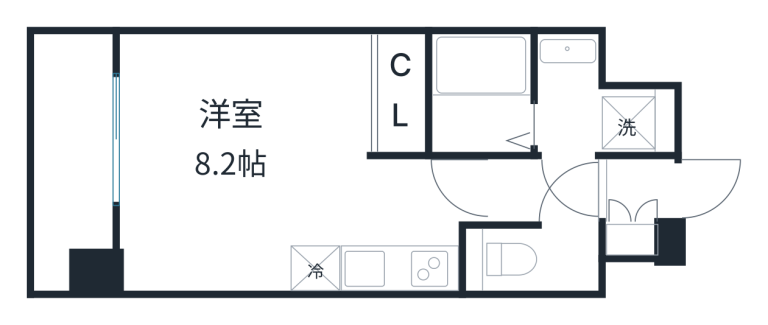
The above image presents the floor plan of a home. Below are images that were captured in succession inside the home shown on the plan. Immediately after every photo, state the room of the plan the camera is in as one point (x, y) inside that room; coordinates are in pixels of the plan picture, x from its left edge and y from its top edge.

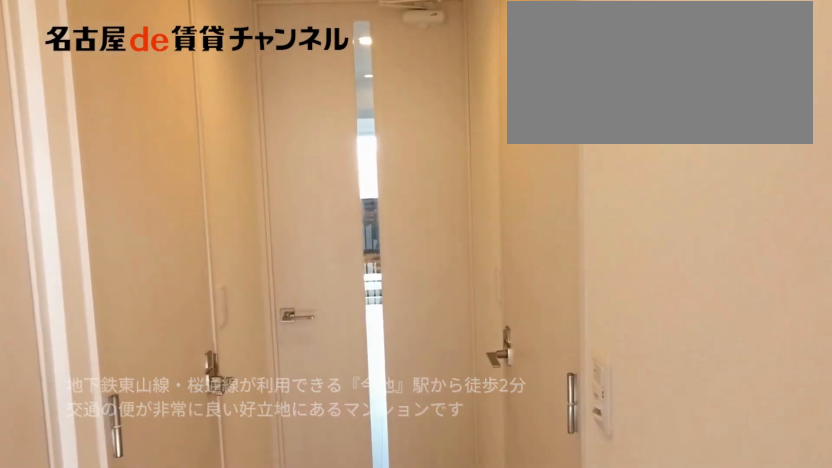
(585, 191)
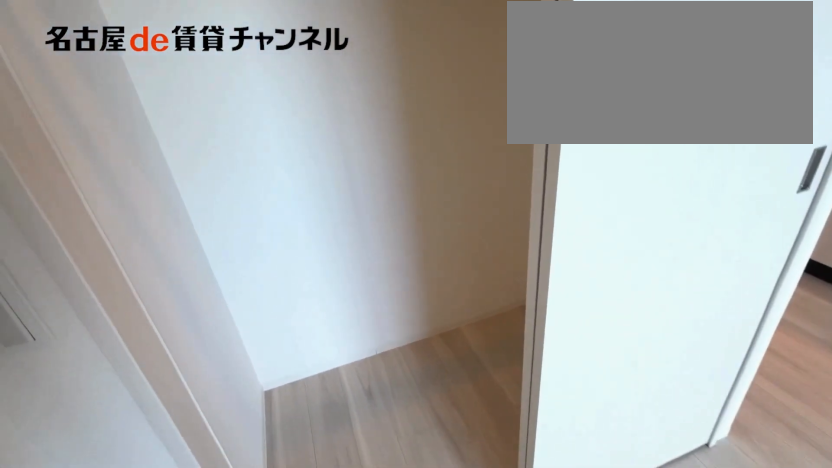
(402, 93)
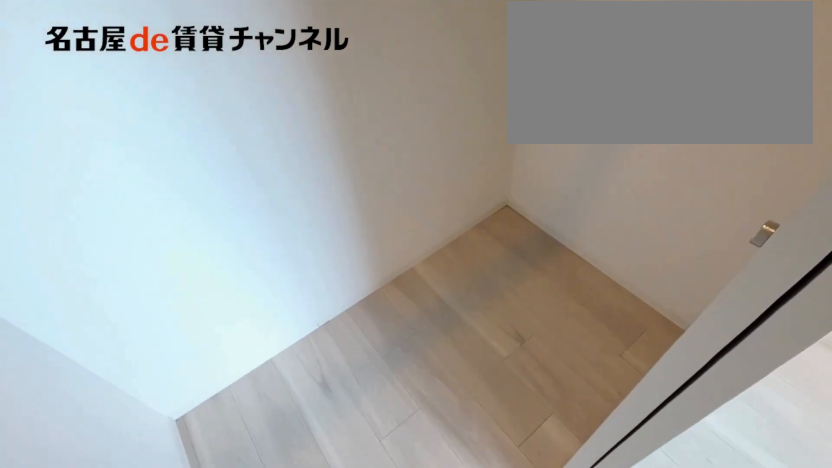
(402, 93)
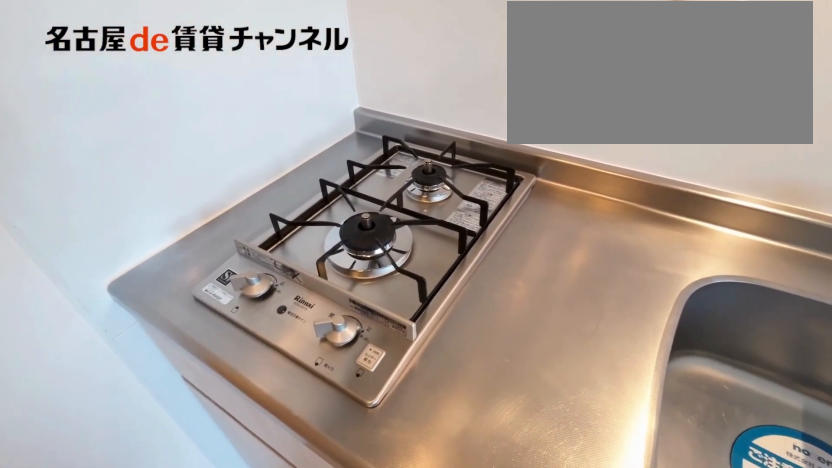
(400, 268)
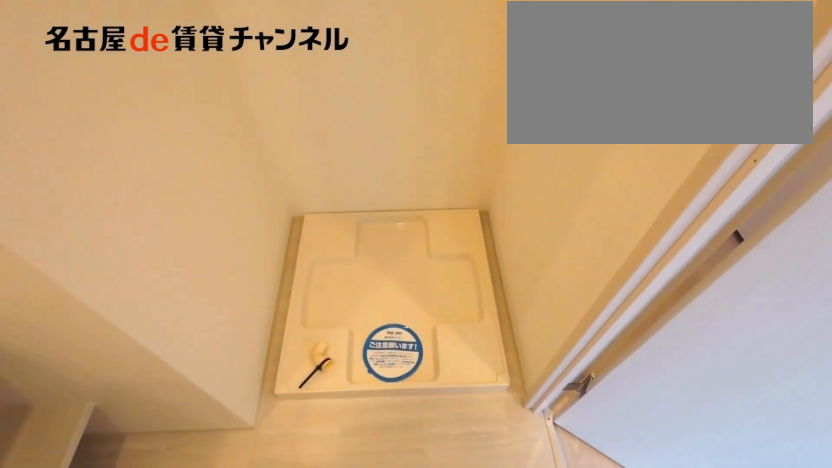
(595, 103)
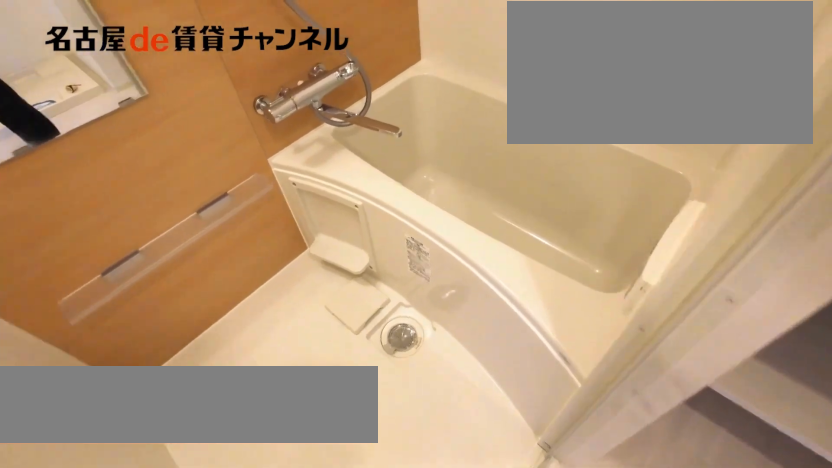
(481, 93)
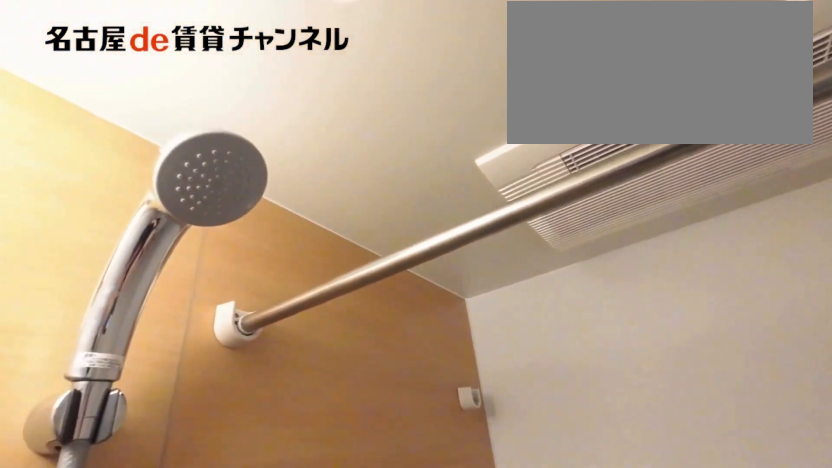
(481, 93)
